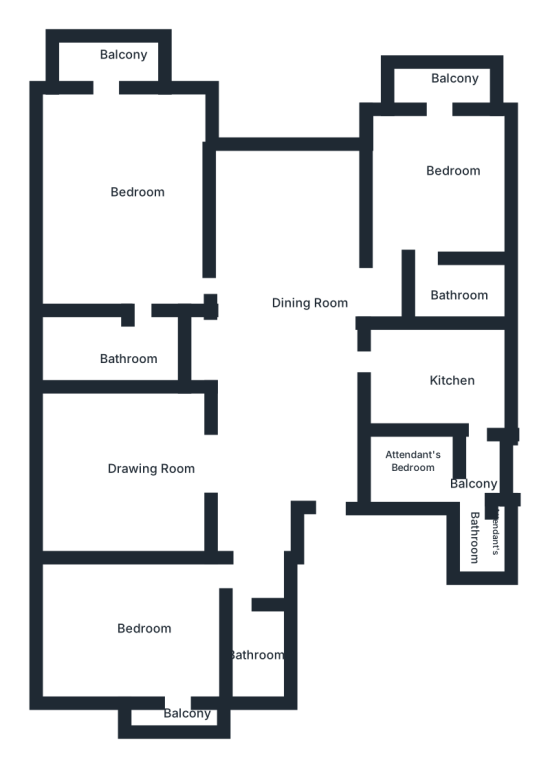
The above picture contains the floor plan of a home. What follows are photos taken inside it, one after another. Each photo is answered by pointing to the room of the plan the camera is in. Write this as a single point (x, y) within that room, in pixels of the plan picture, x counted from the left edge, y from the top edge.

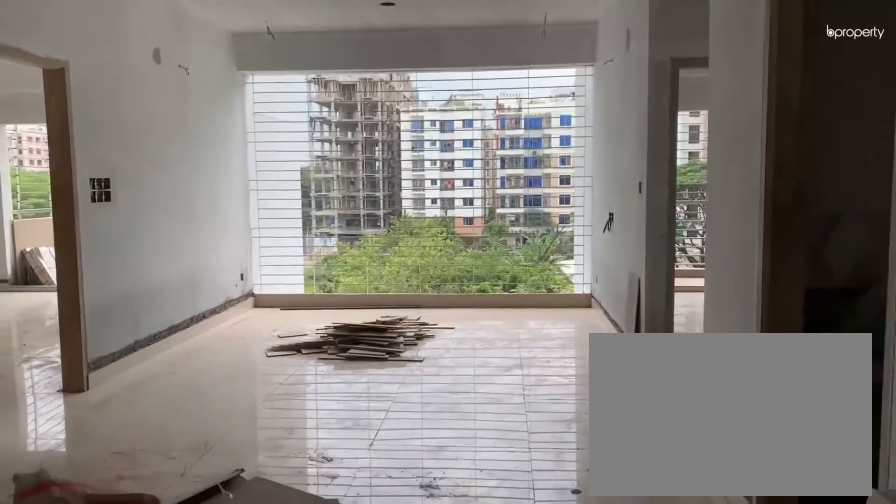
(295, 327)
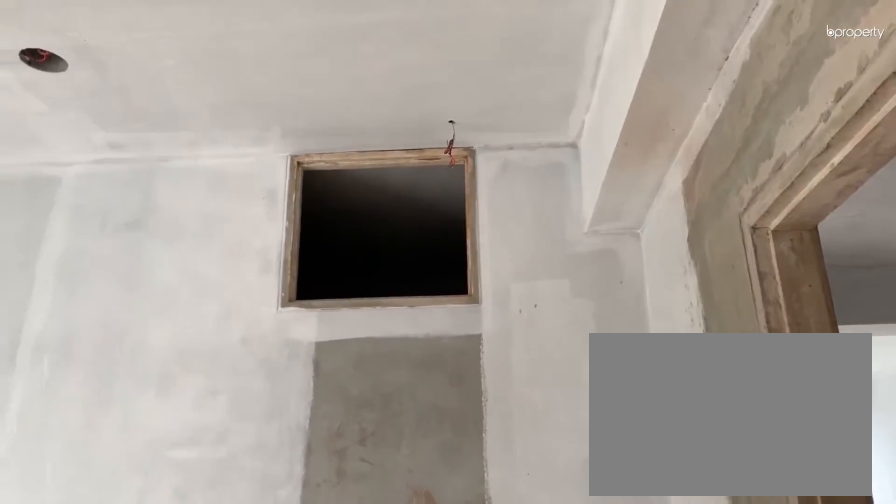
(133, 467)
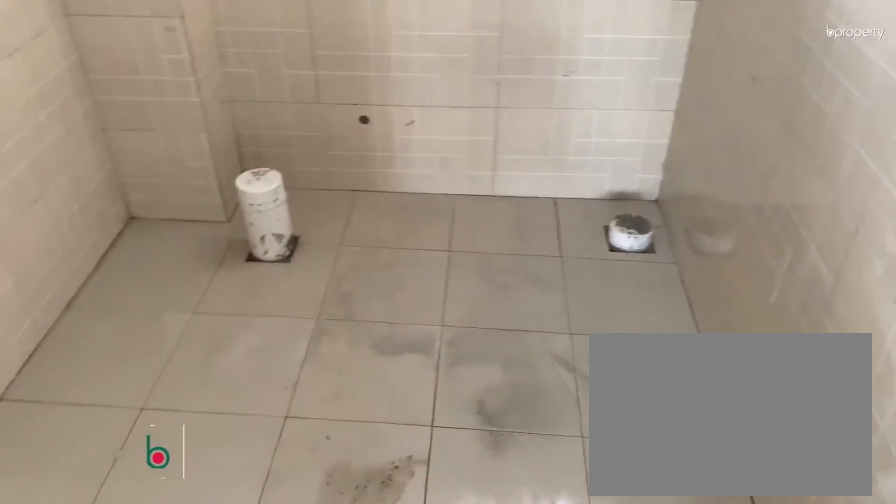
(244, 649)
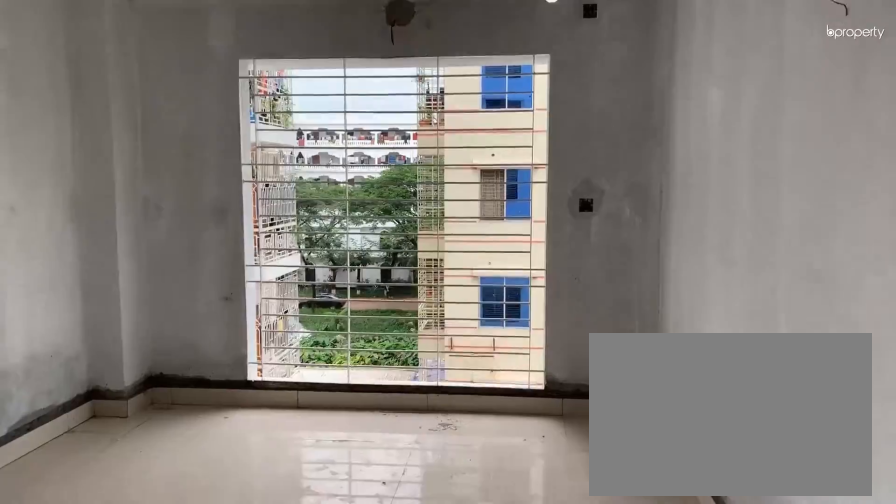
(162, 626)
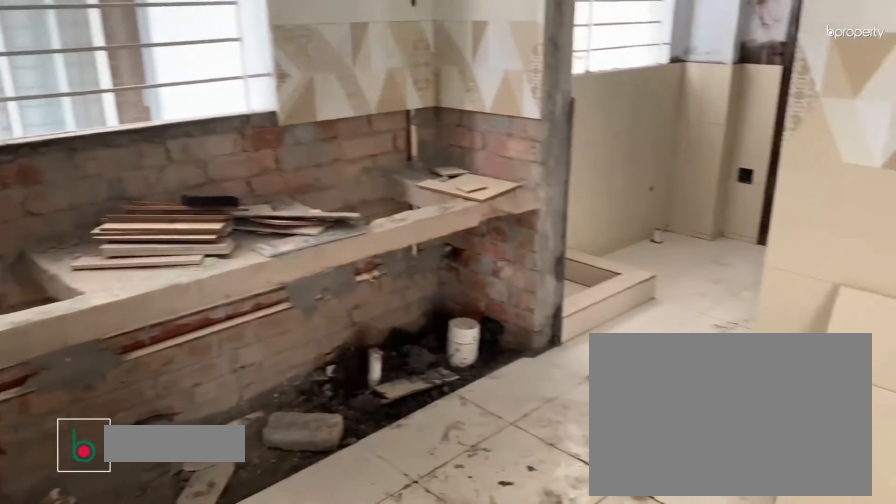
(442, 367)
